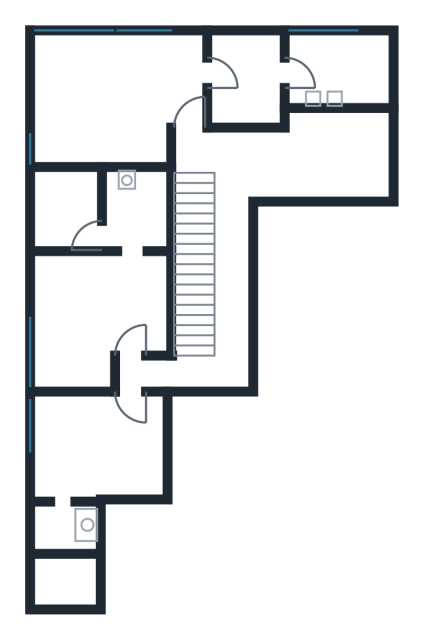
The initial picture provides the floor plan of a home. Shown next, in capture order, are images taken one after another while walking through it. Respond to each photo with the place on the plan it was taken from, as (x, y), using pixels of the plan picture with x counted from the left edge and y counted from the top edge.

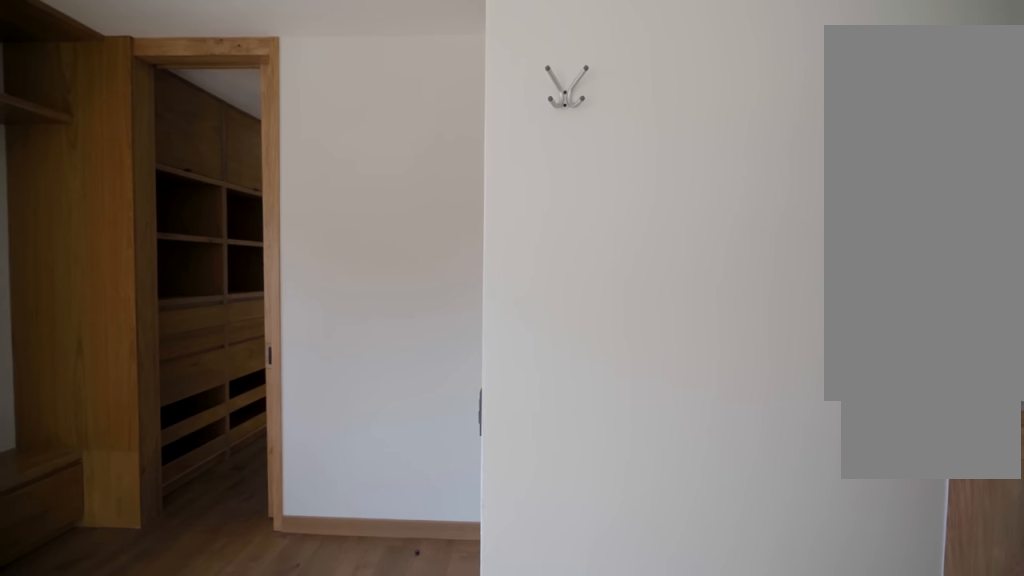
(114, 130)
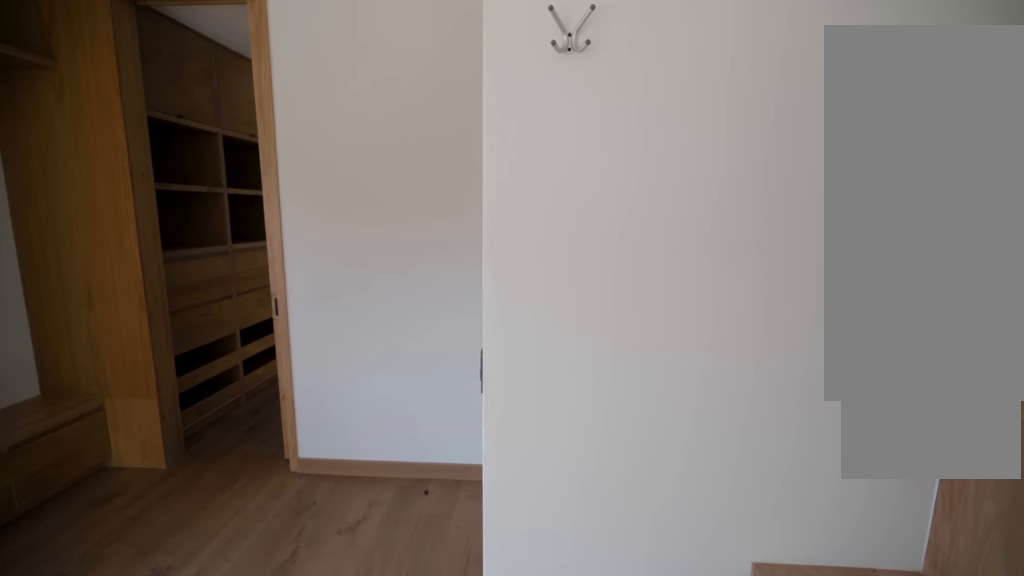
(114, 130)
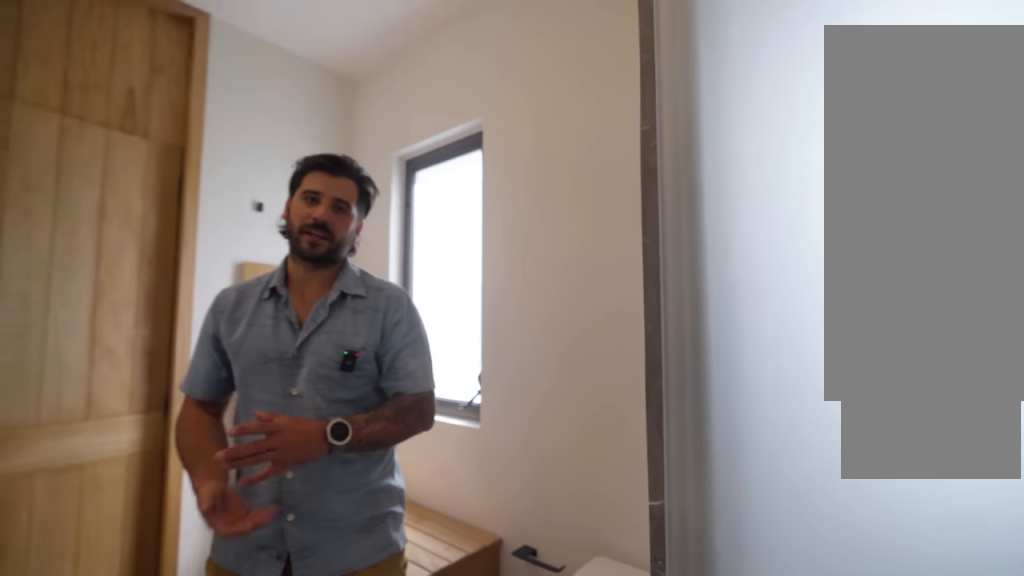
(355, 69)
